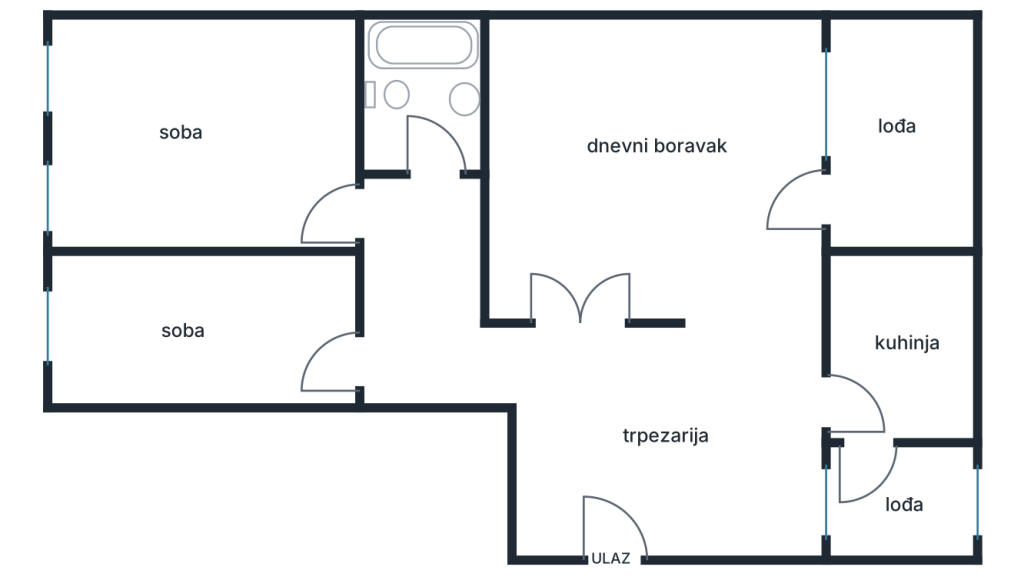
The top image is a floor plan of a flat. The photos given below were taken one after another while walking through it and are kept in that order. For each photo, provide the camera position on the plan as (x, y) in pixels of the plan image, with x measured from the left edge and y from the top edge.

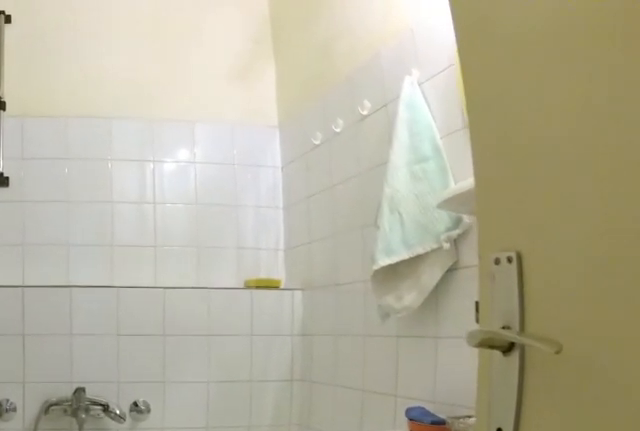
(422, 173)
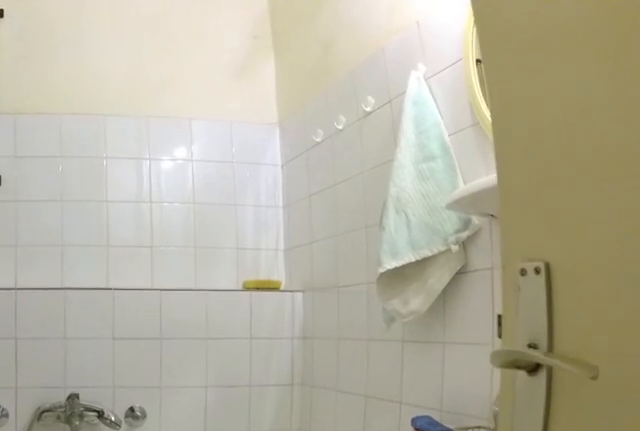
(419, 168)
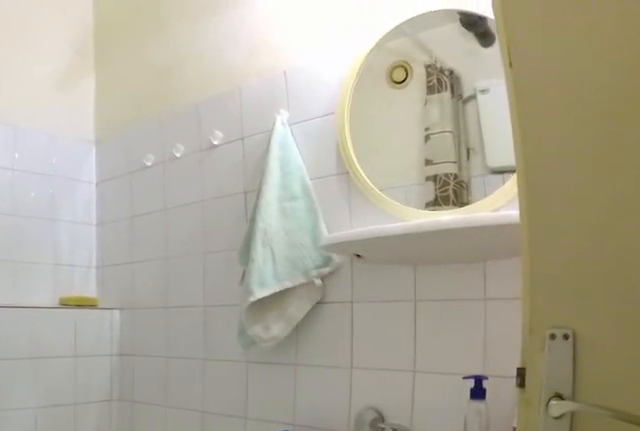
(414, 144)
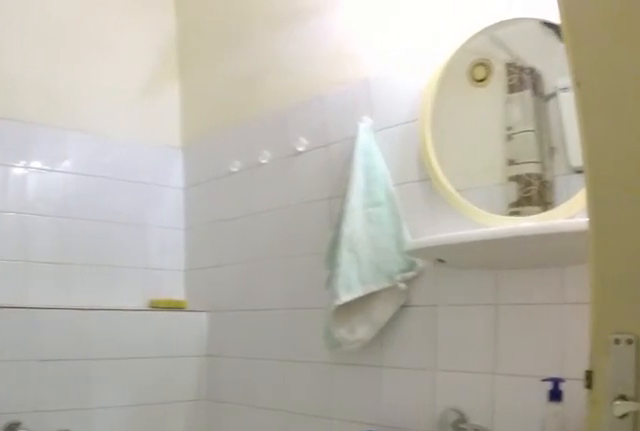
(416, 145)
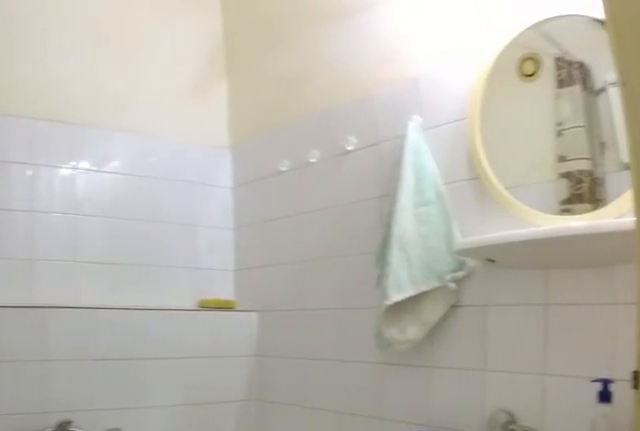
(418, 145)
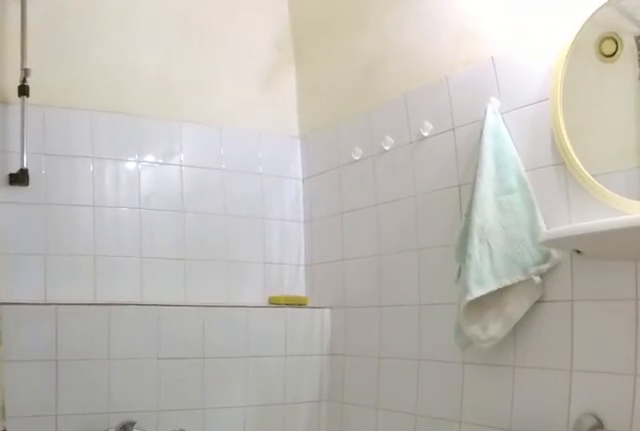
(420, 145)
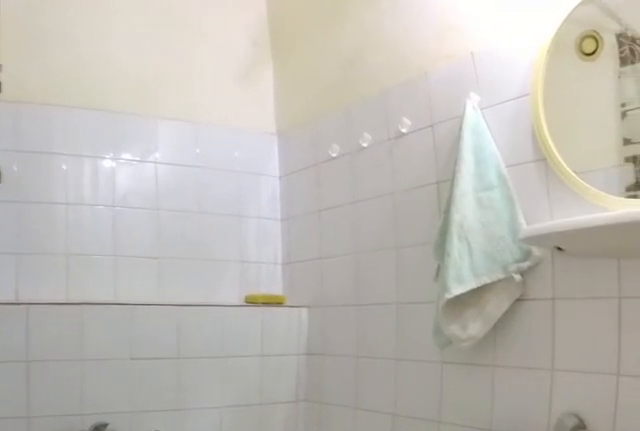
(419, 145)
